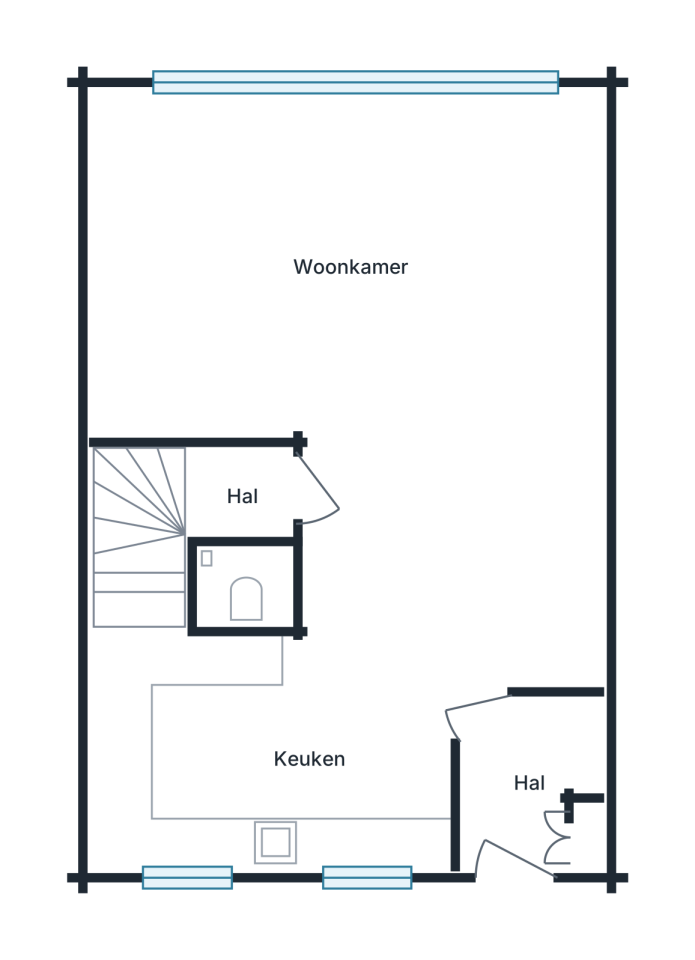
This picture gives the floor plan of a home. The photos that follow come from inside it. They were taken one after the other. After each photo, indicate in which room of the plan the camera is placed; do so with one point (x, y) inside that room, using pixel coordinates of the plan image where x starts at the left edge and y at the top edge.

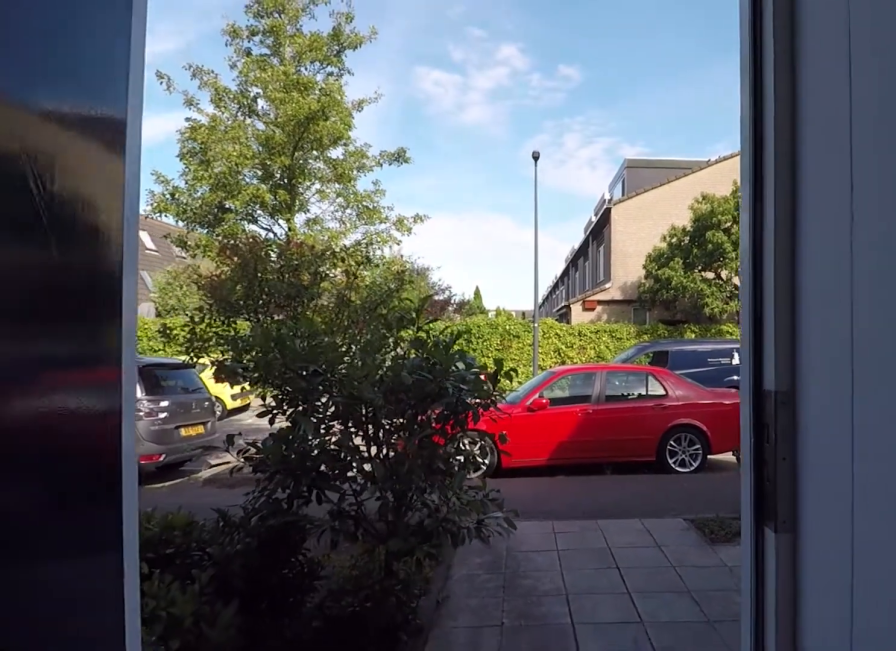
(526, 782)
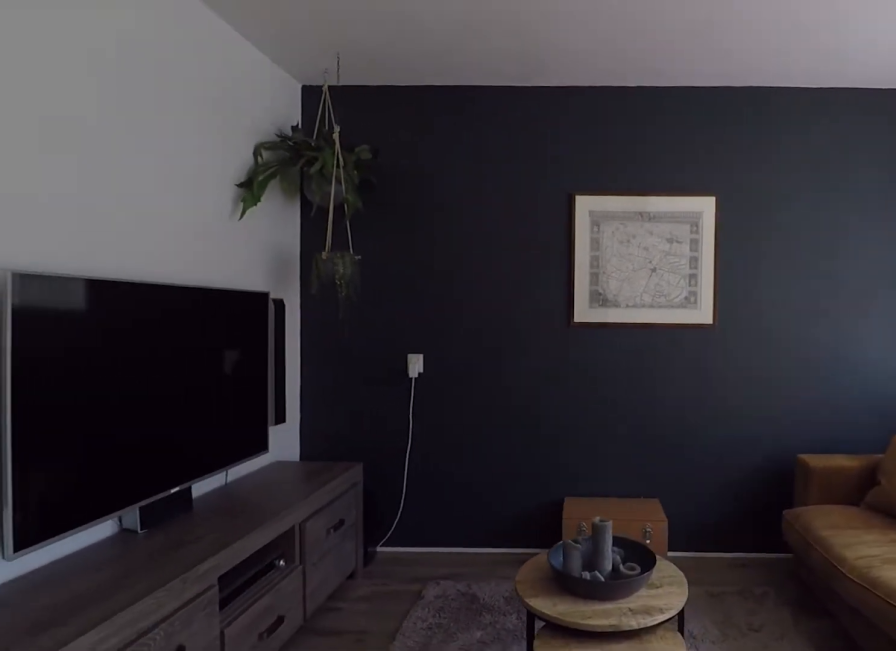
(227, 255)
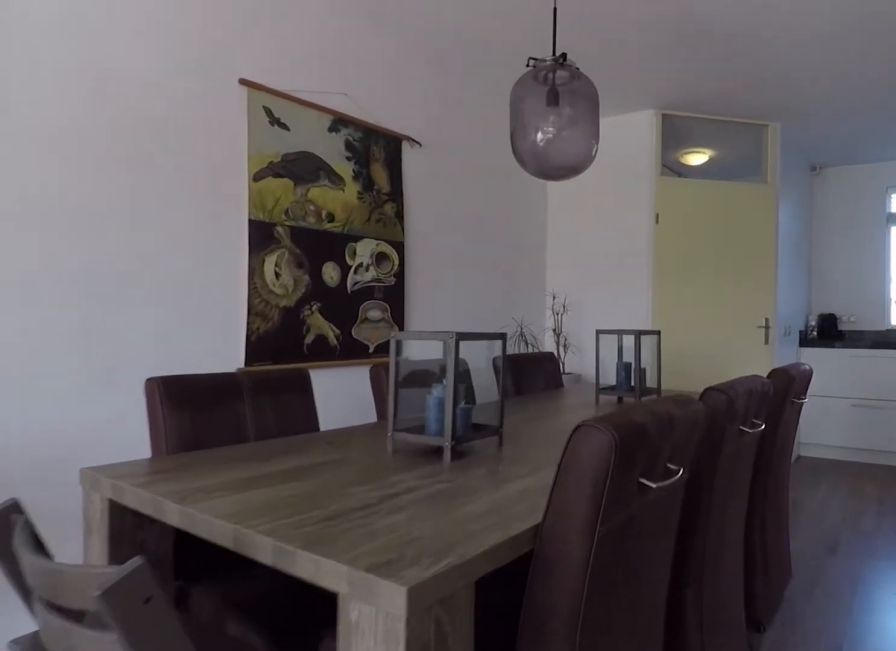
(227, 255)
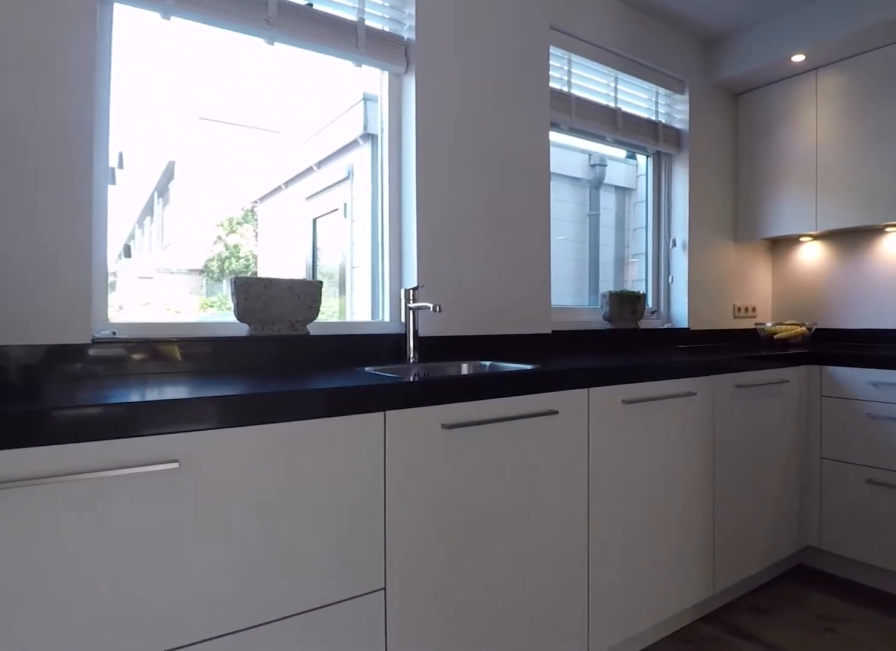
(258, 761)
